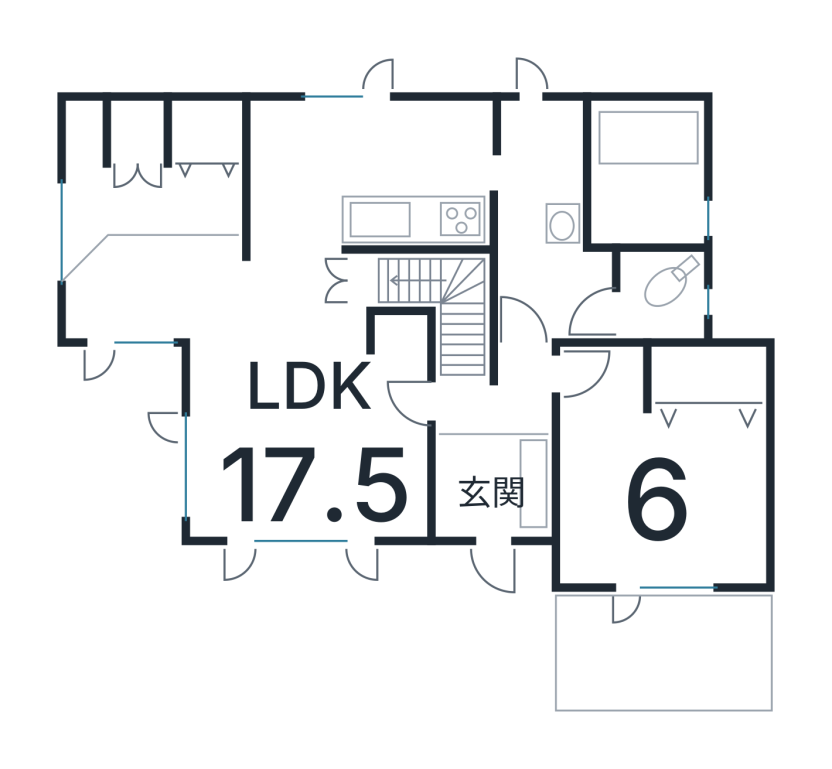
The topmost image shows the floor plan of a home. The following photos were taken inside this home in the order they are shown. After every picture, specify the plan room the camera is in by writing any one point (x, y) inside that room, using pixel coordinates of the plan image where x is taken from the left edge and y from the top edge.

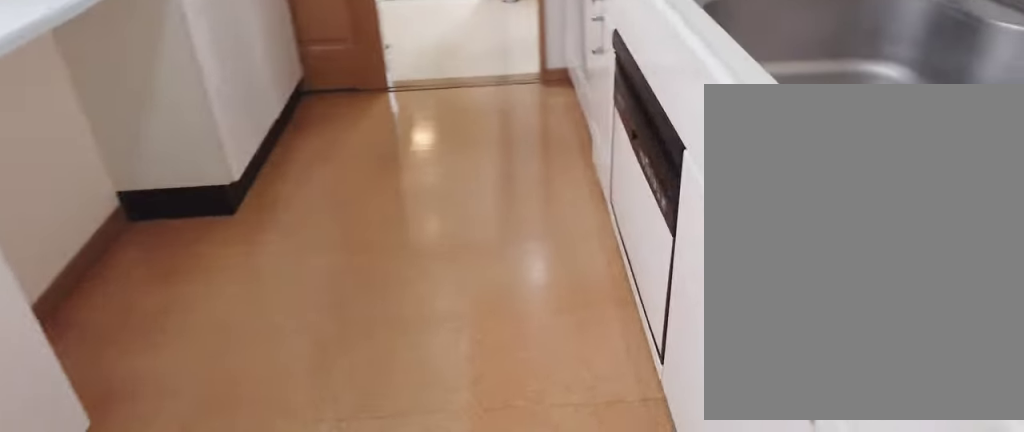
(383, 173)
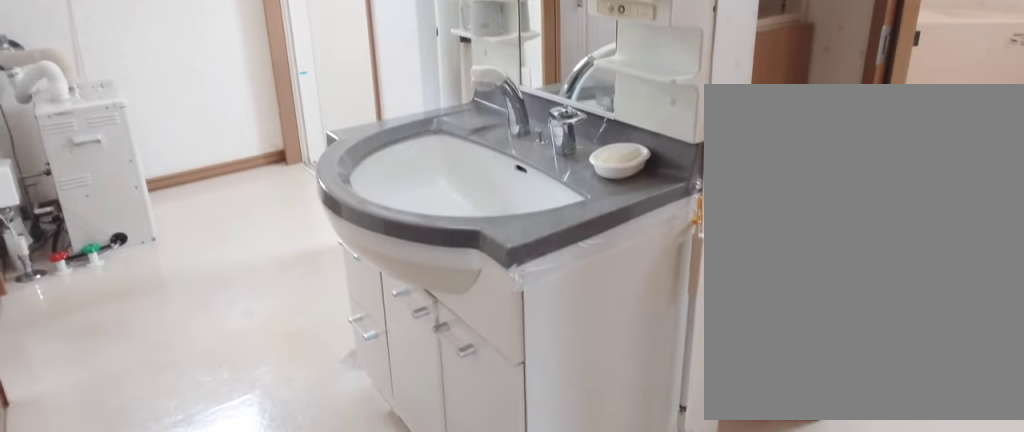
(533, 243)
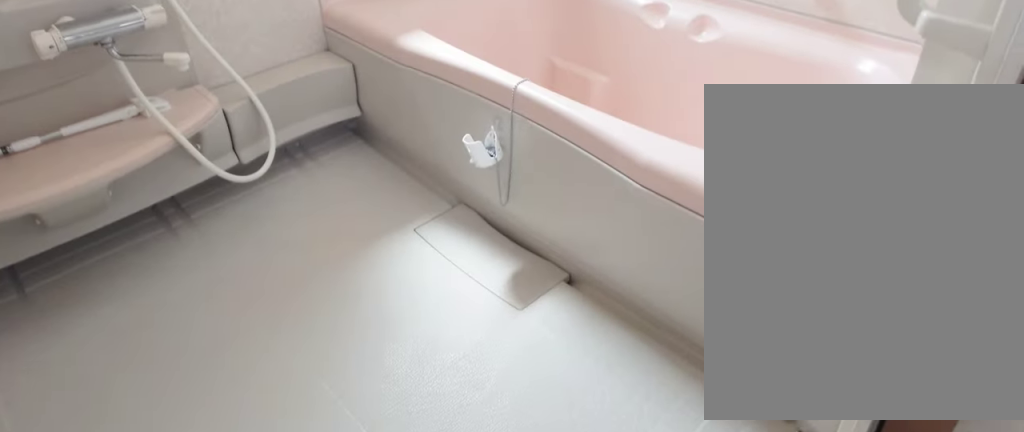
(643, 224)
